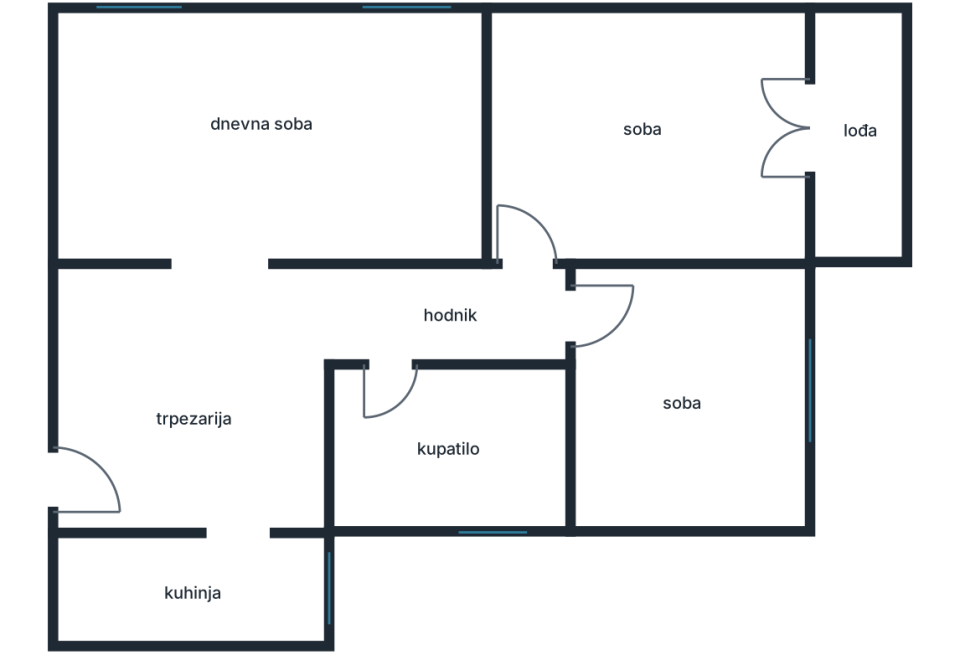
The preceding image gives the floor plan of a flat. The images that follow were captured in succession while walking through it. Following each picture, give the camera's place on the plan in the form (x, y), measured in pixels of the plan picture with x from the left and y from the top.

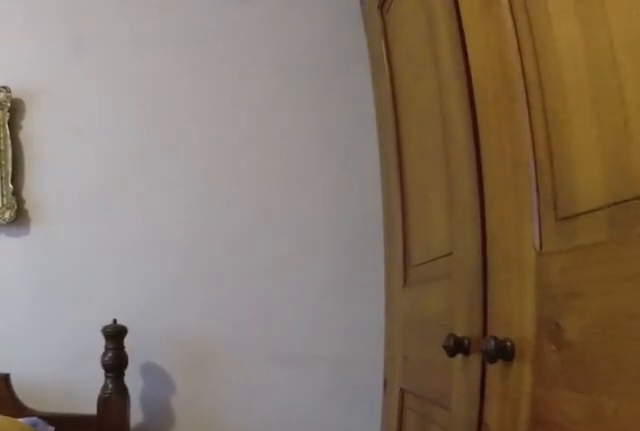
(597, 344)
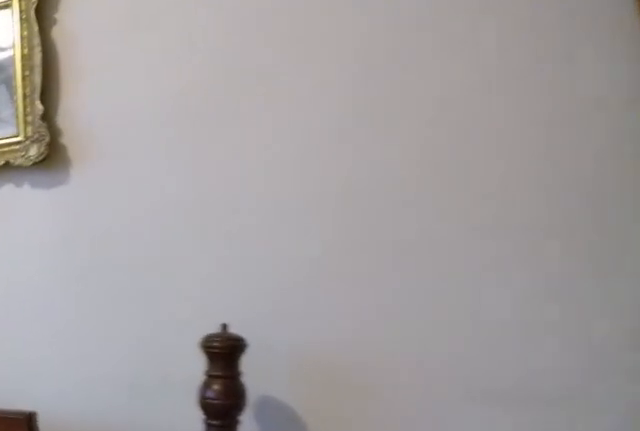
(606, 421)
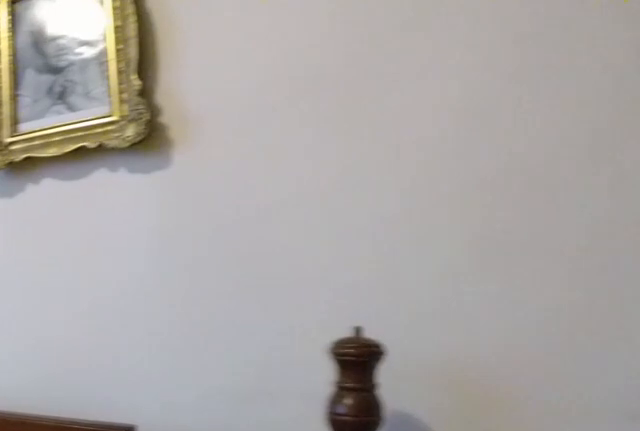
(608, 437)
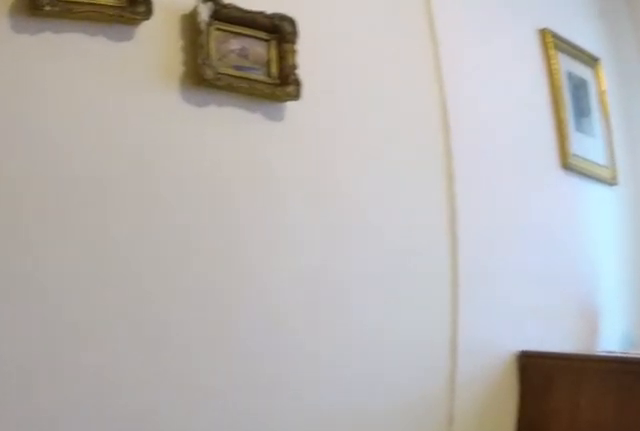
(614, 460)
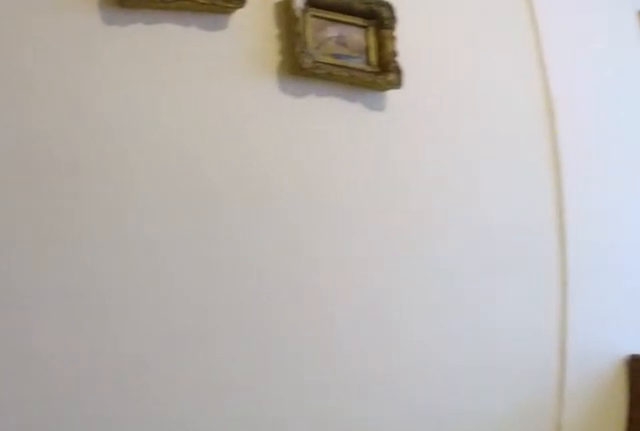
(616, 458)
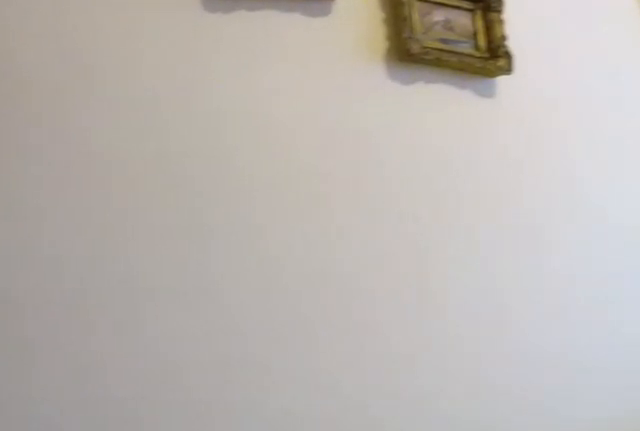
(620, 448)
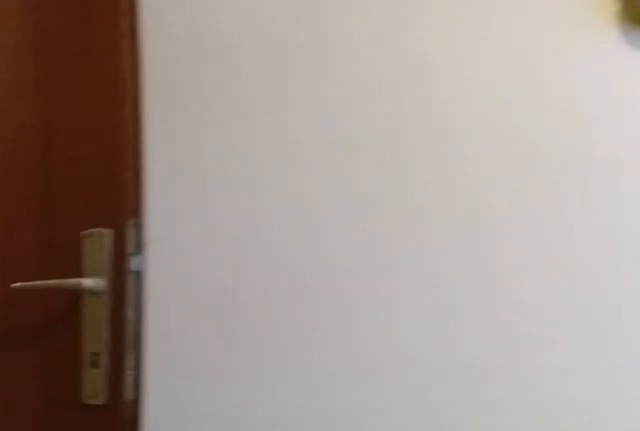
(628, 426)
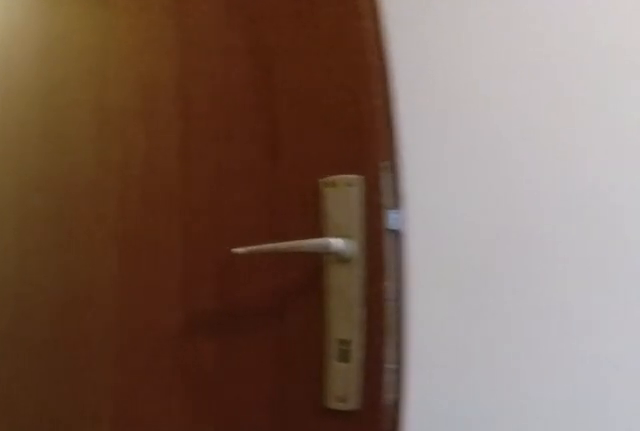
(640, 379)
